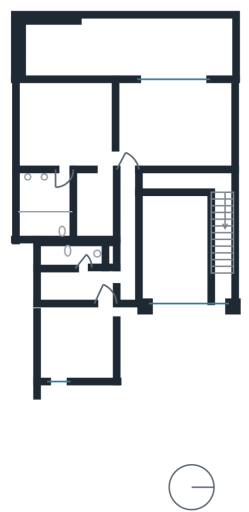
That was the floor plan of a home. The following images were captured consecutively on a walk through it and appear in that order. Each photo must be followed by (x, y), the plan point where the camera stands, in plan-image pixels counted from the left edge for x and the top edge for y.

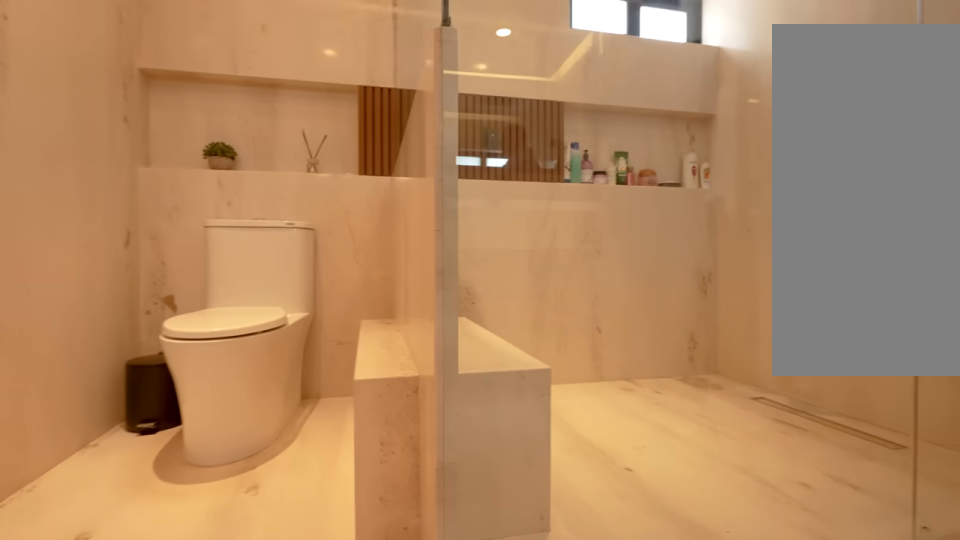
(47, 193)
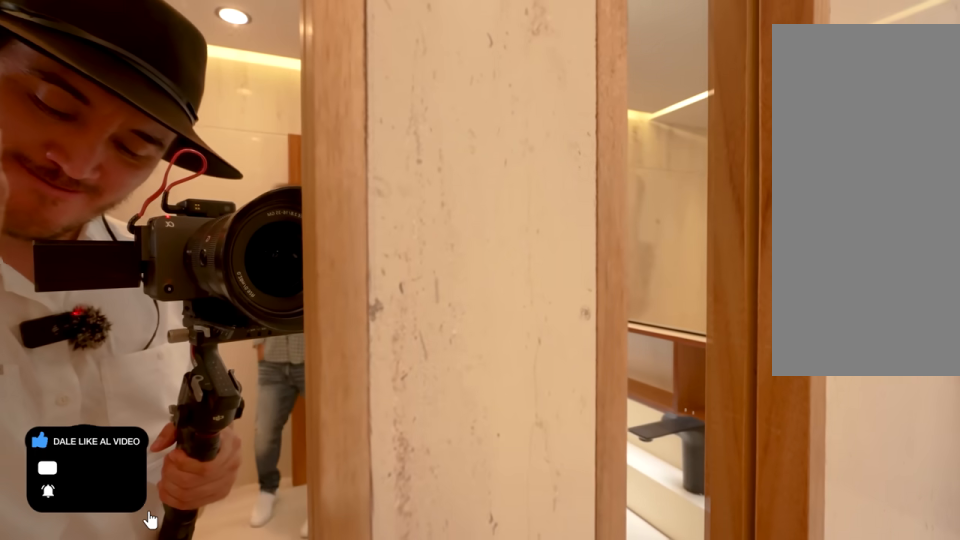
(31, 190)
